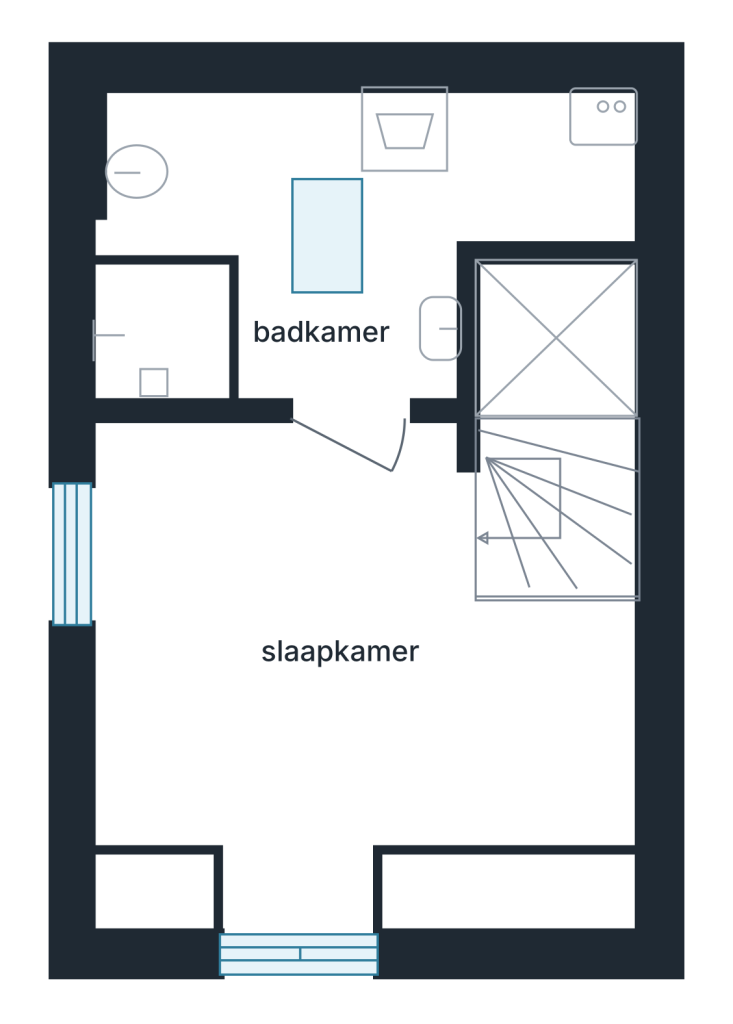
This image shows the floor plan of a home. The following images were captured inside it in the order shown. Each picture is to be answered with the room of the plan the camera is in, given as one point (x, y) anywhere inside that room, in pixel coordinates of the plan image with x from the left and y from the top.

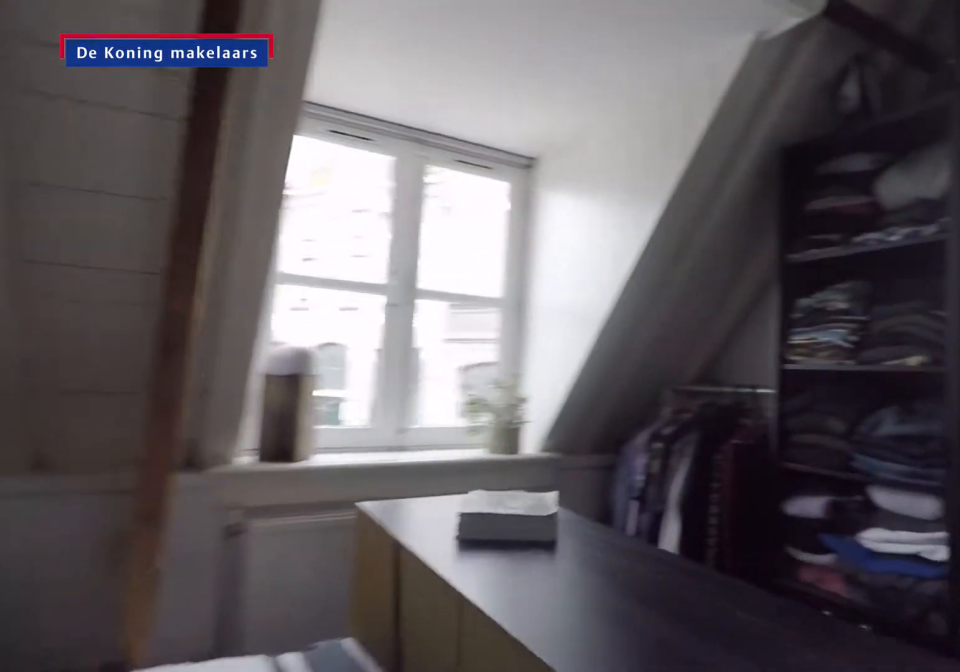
(309, 902)
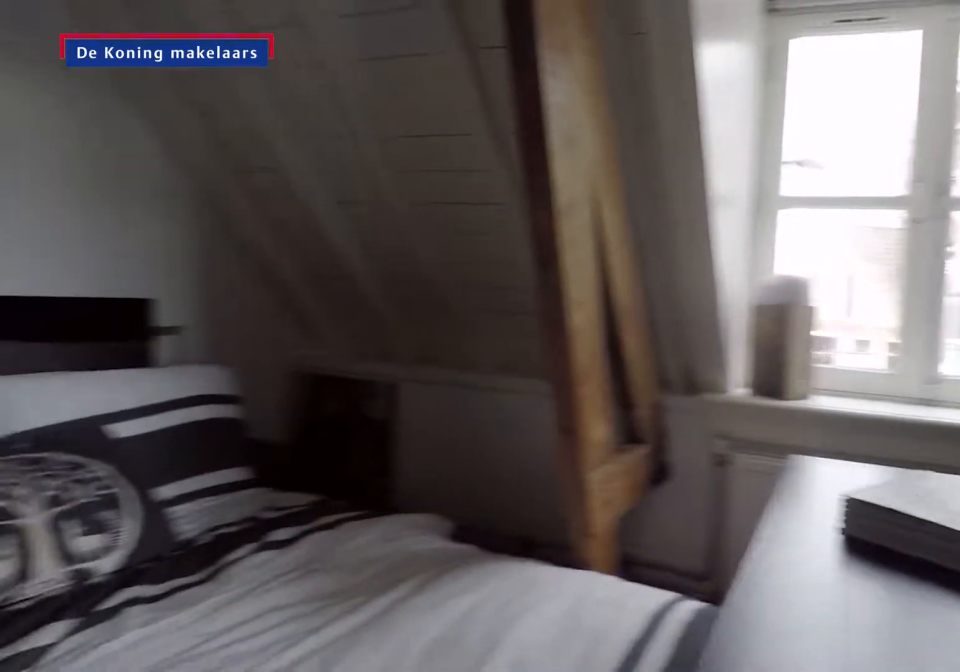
(309, 902)
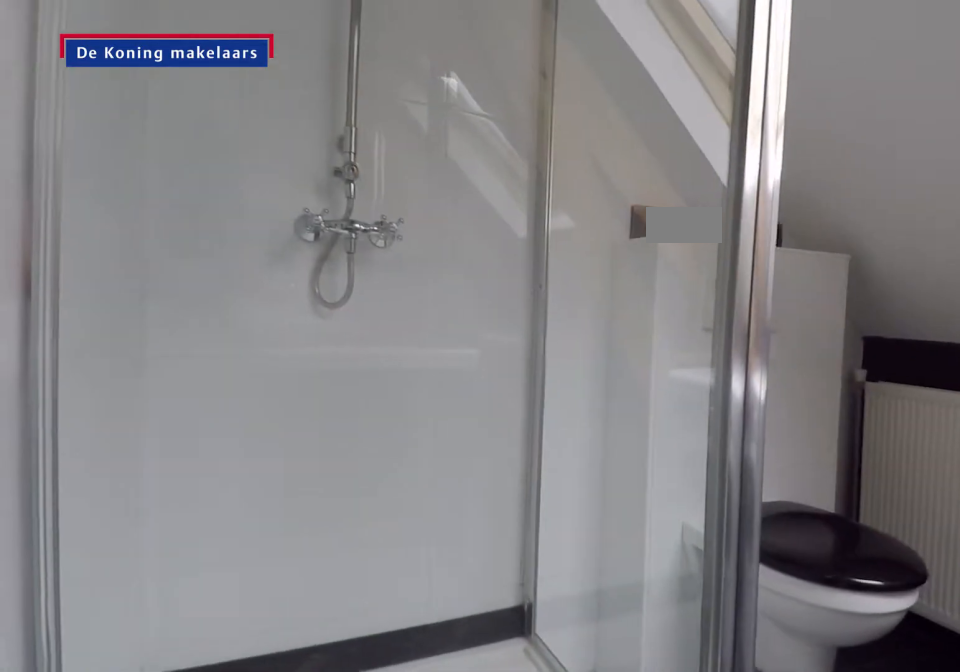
(329, 260)
